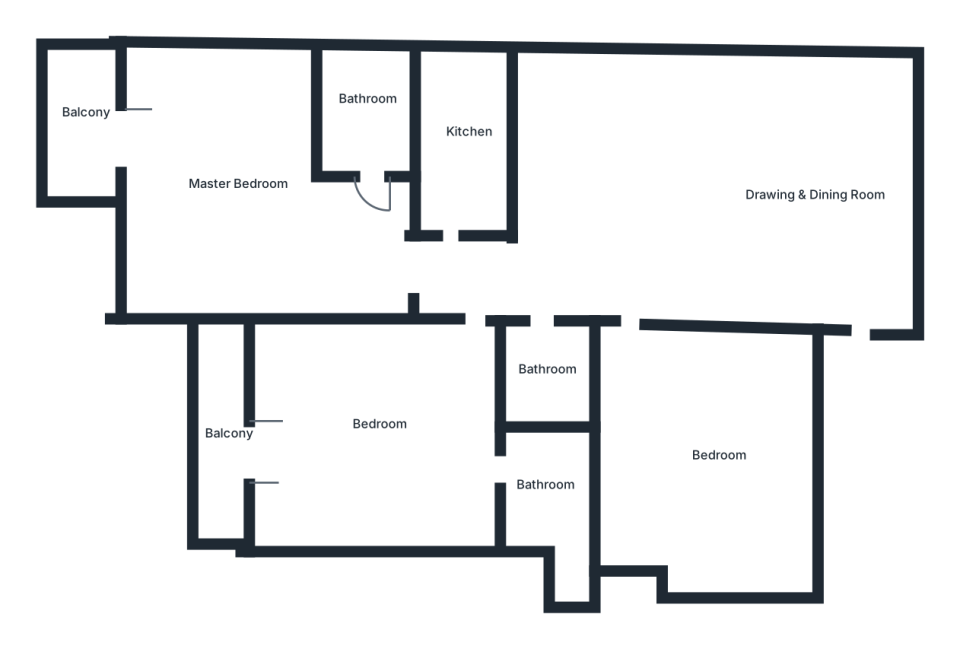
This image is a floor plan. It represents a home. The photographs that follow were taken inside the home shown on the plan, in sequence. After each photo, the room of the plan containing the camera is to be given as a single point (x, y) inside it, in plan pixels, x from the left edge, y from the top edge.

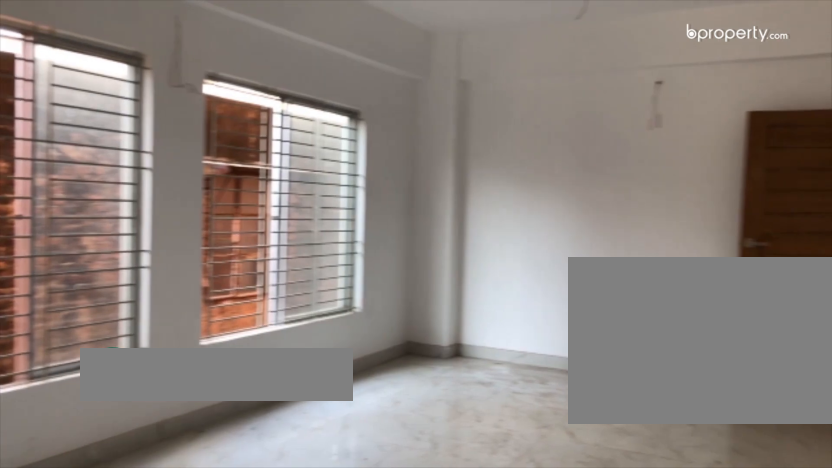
(717, 193)
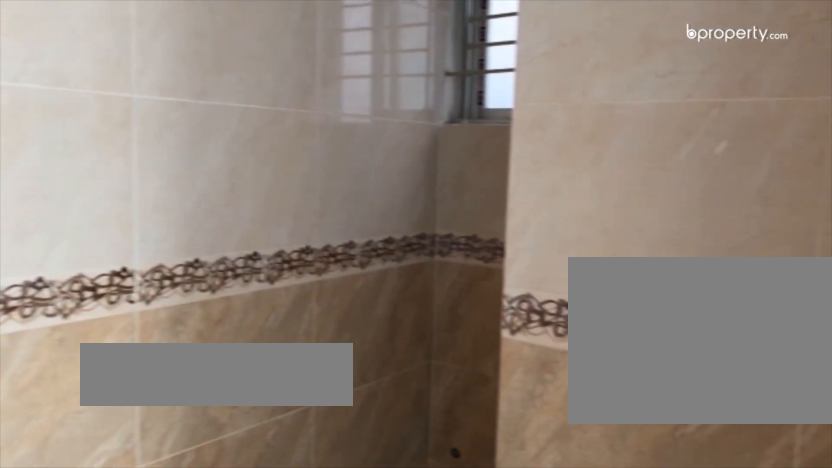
(545, 476)
